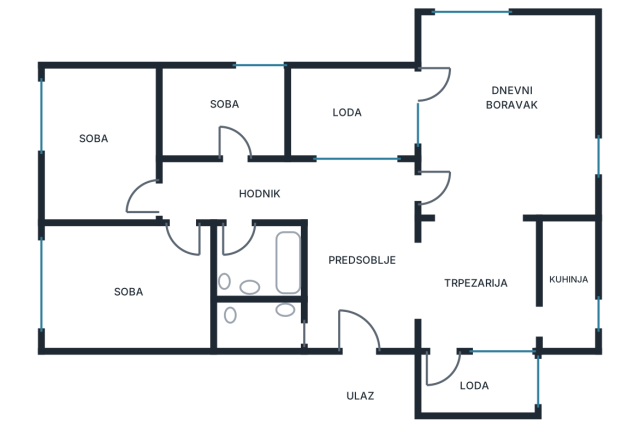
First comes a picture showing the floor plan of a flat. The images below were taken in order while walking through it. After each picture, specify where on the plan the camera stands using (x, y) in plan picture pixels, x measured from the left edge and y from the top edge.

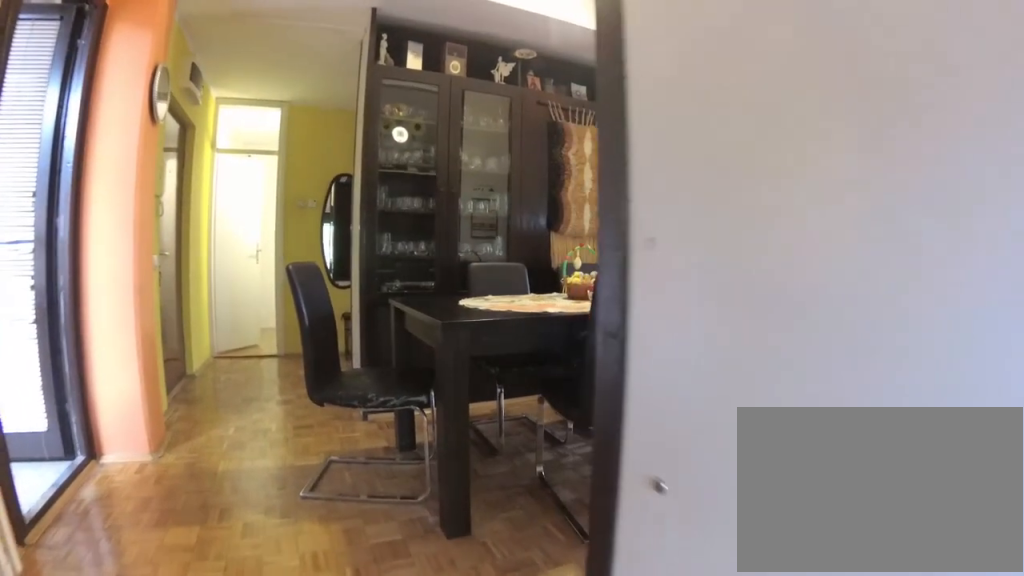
(565, 331)
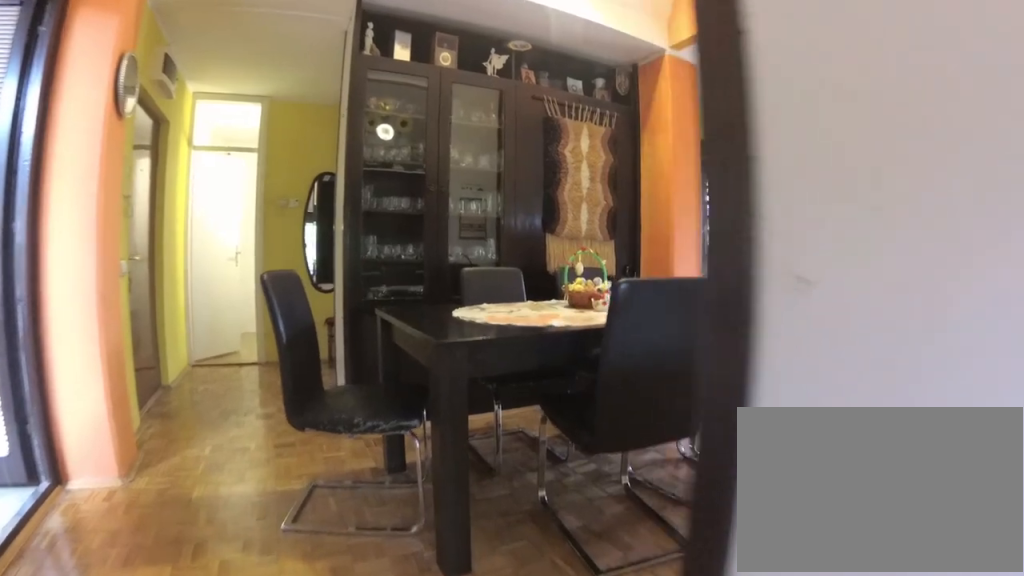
(558, 331)
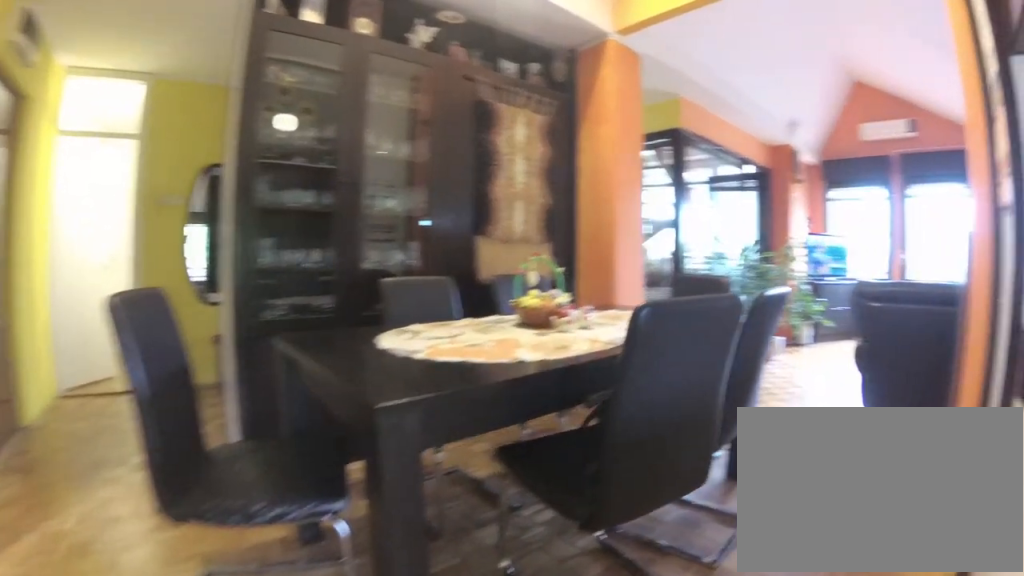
(544, 334)
